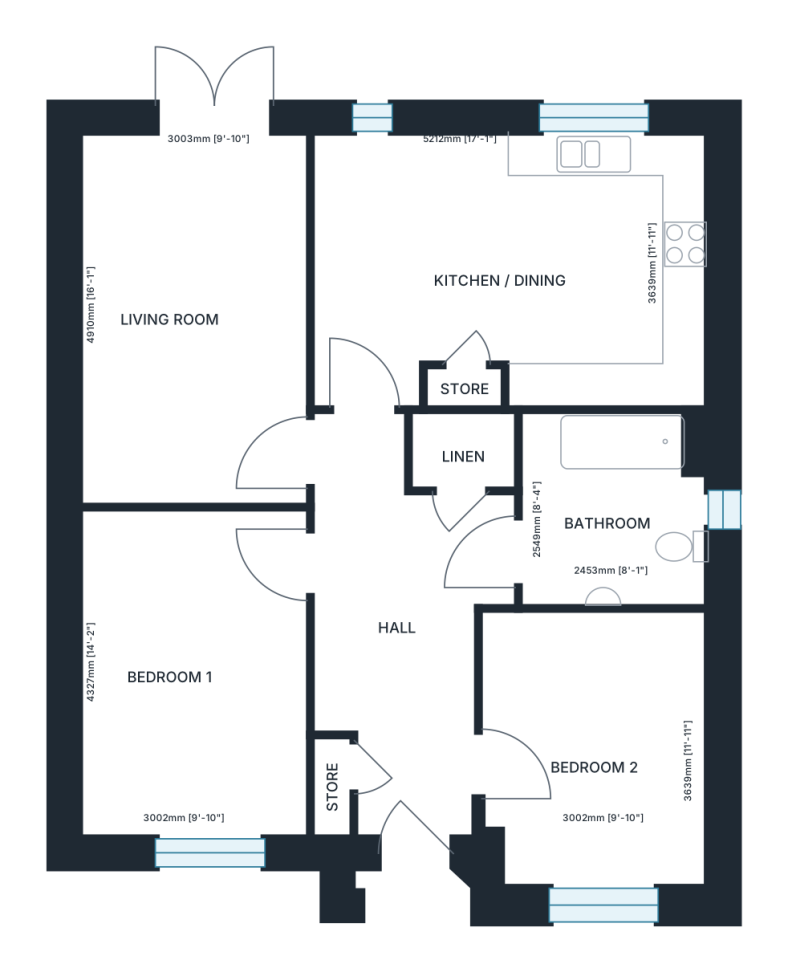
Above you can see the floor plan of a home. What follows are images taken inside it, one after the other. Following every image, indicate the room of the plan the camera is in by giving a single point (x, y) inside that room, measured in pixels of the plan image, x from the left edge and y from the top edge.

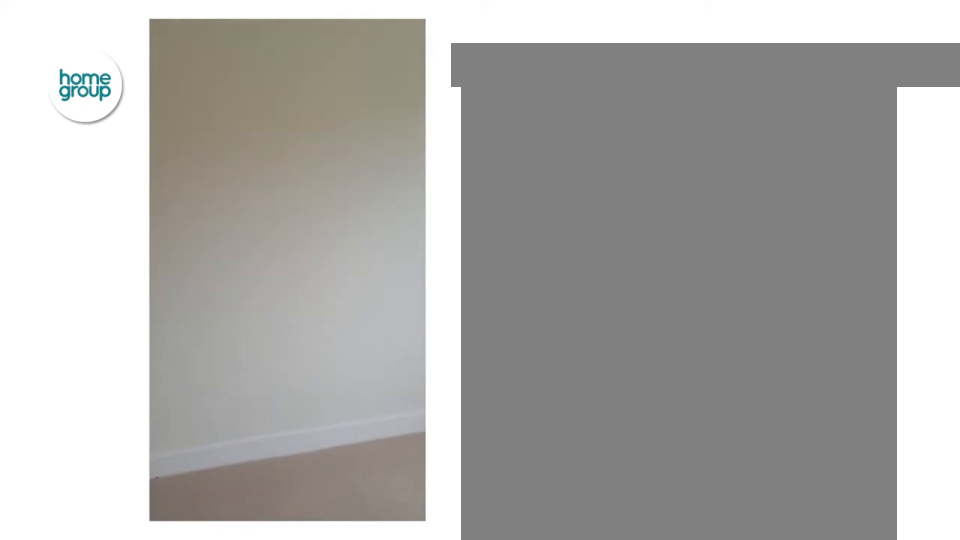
(598, 749)
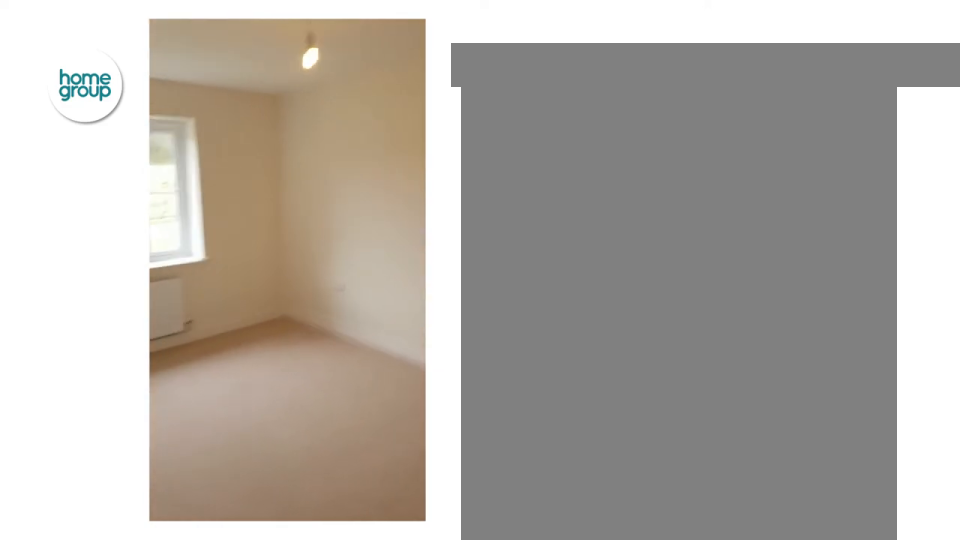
(194, 672)
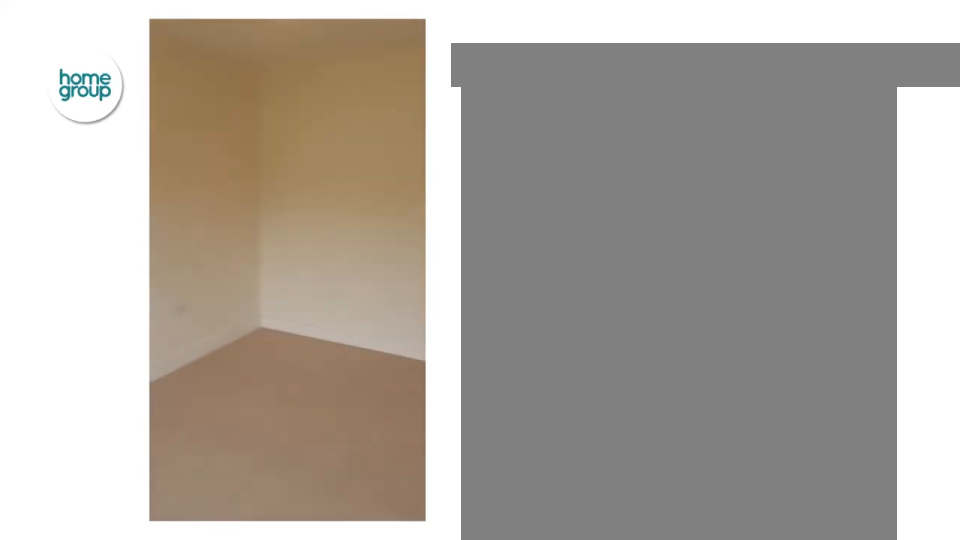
(194, 672)
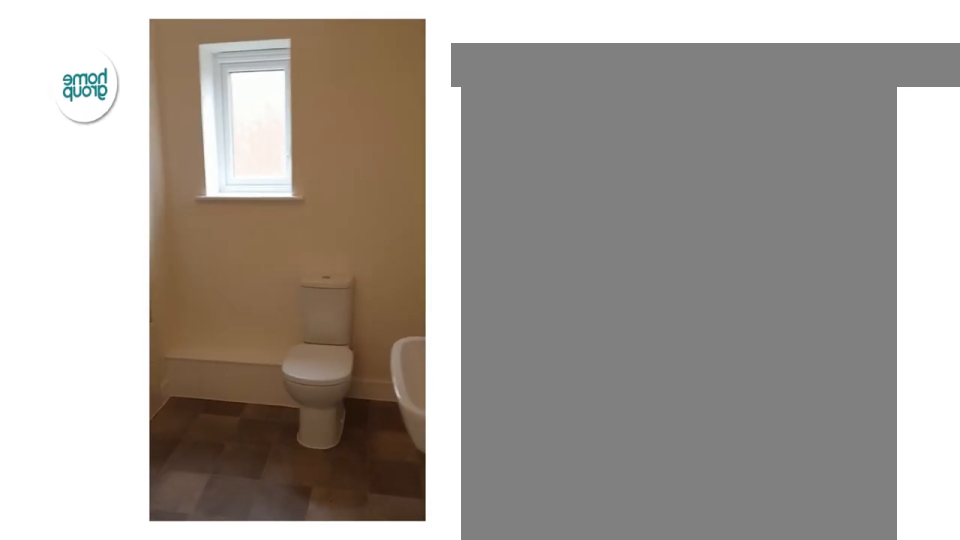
(612, 510)
